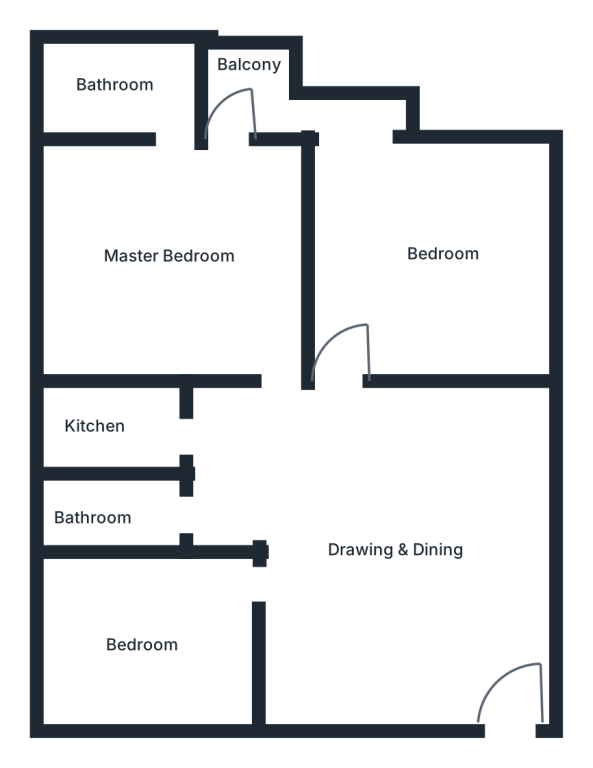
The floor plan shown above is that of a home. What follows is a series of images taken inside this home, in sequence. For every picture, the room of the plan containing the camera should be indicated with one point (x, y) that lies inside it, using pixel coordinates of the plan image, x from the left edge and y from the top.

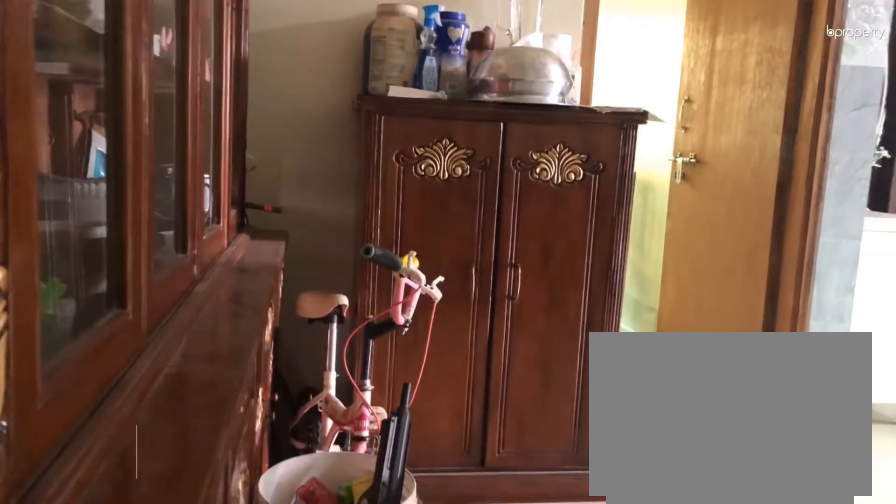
(375, 537)
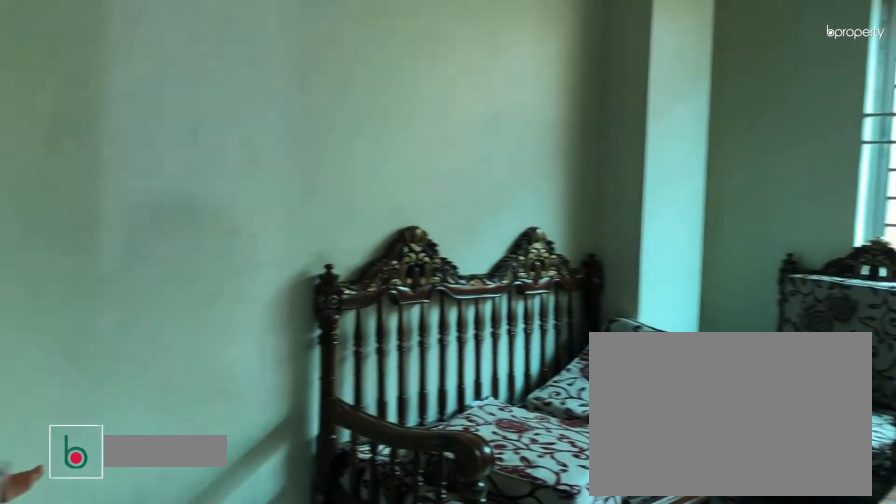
(152, 637)
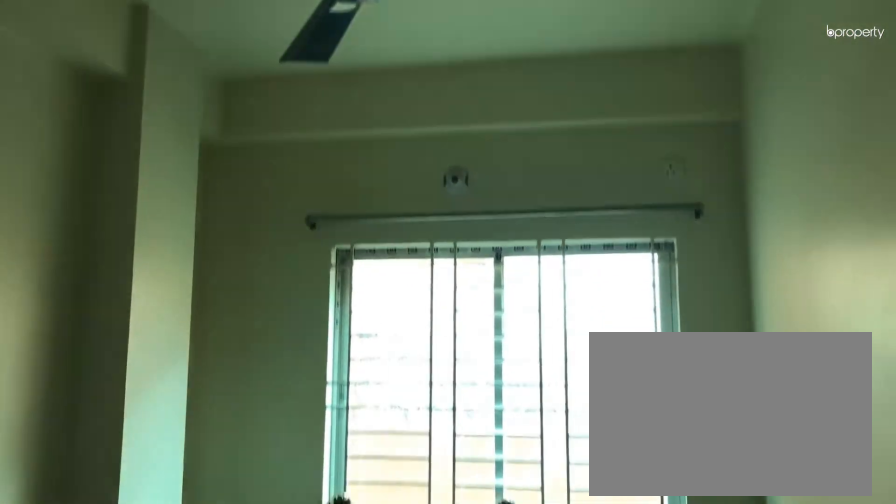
(152, 639)
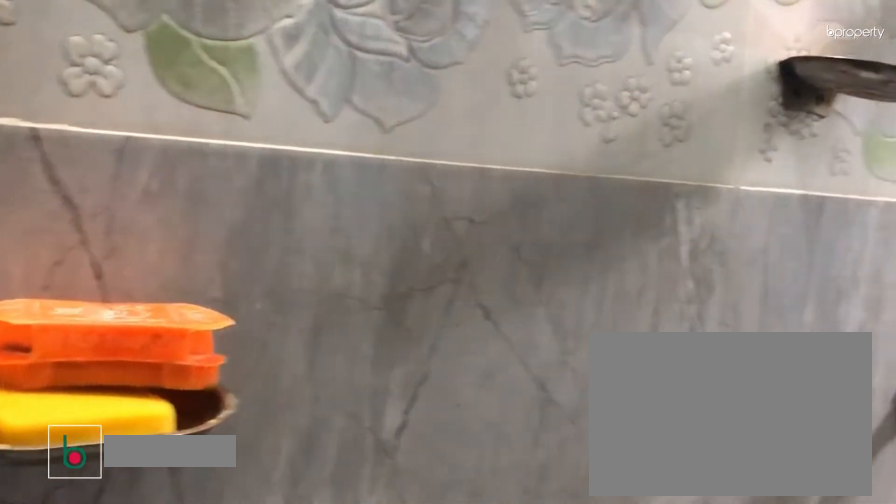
(105, 515)
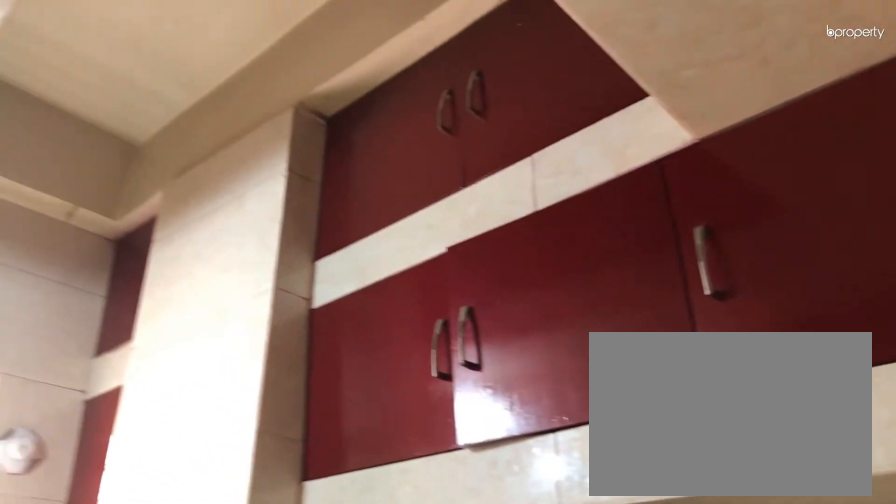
(93, 434)
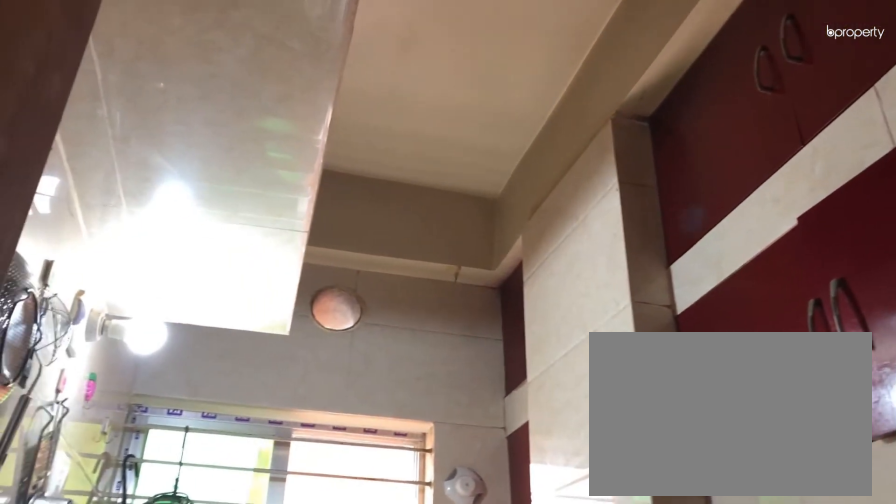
(93, 434)
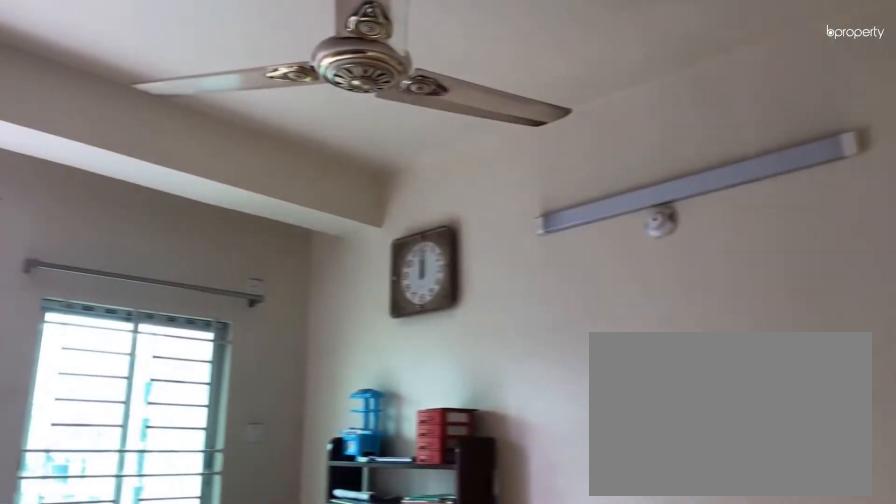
(439, 252)
